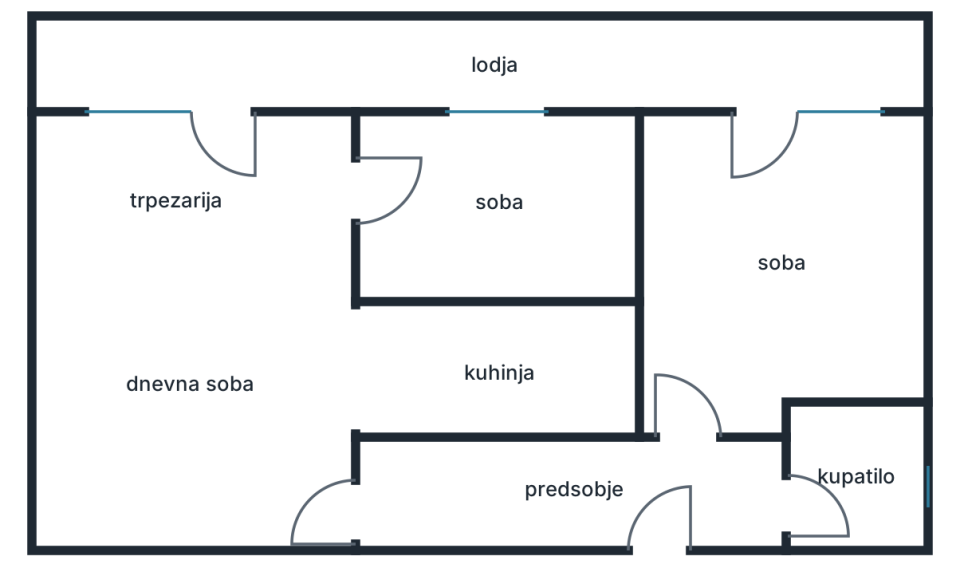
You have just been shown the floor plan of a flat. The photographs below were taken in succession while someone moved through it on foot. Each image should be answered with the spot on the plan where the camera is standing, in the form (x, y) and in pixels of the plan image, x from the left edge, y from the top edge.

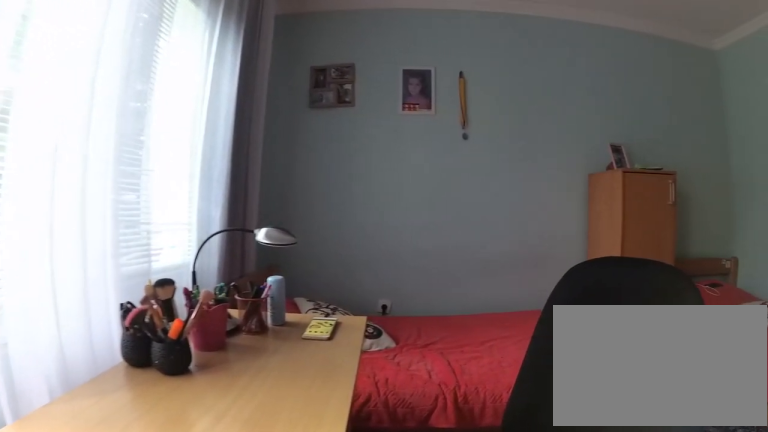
(695, 210)
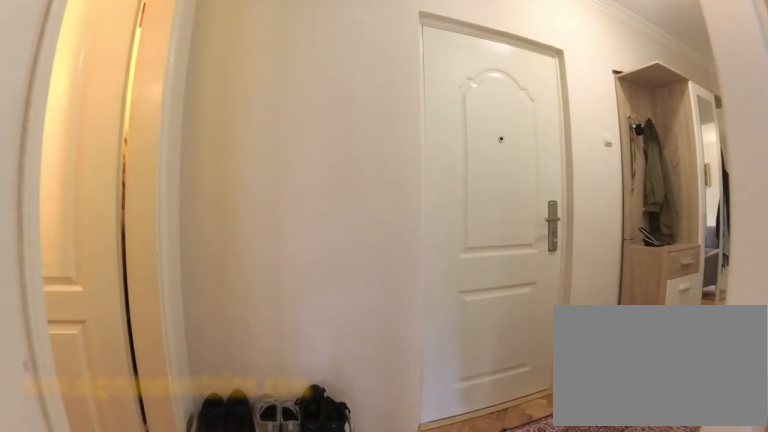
(694, 407)
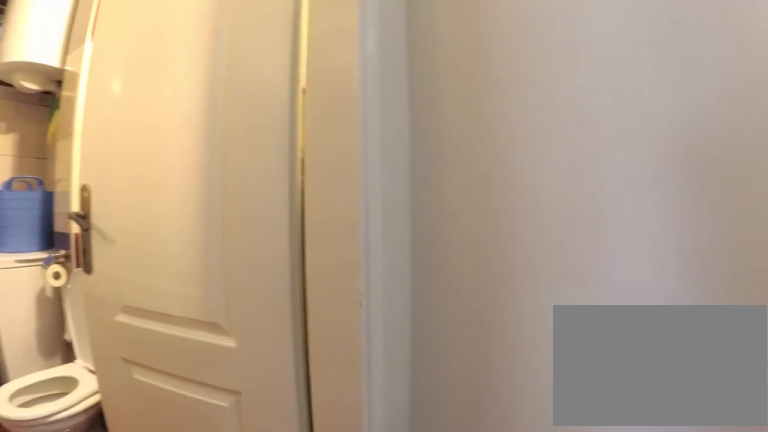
(709, 469)
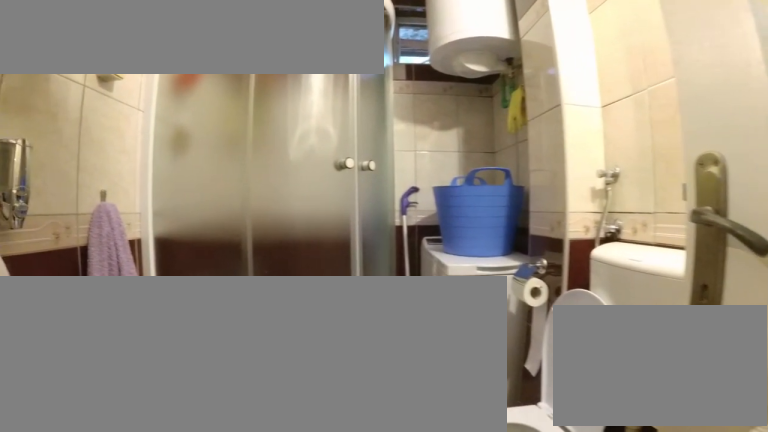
(772, 491)
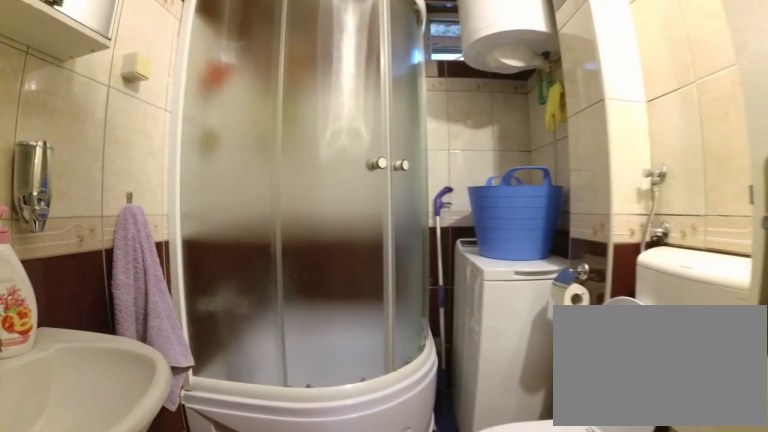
(780, 491)
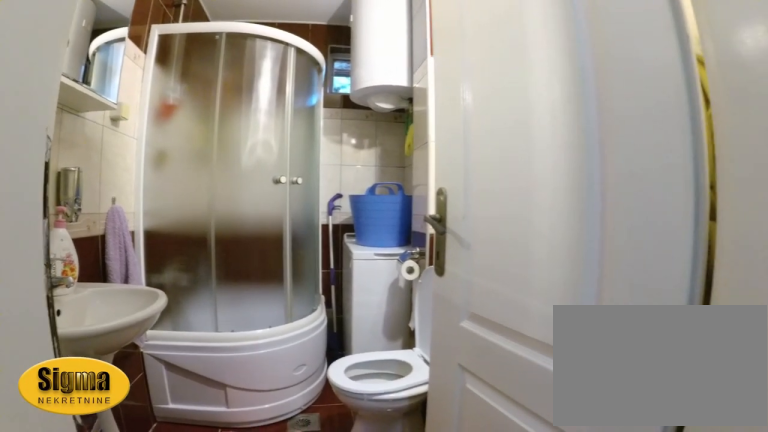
(716, 488)
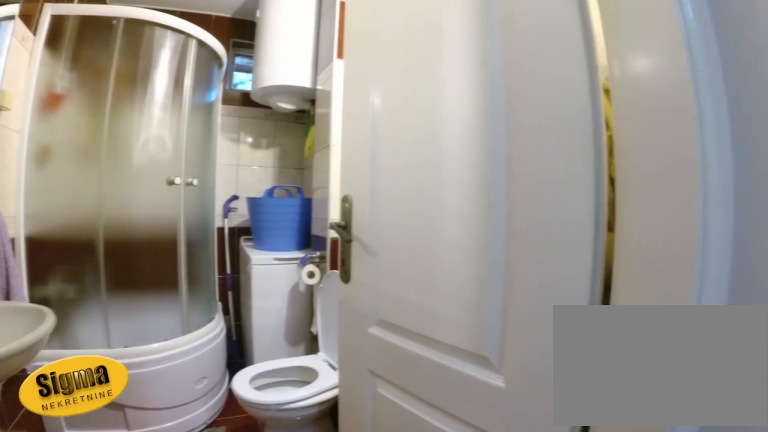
(702, 484)
